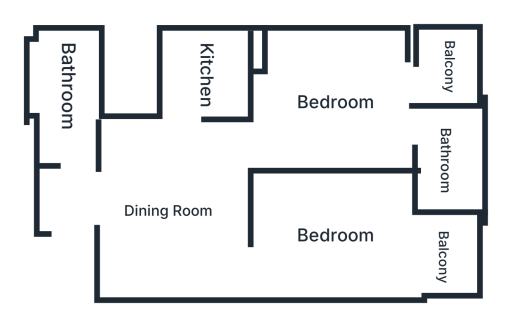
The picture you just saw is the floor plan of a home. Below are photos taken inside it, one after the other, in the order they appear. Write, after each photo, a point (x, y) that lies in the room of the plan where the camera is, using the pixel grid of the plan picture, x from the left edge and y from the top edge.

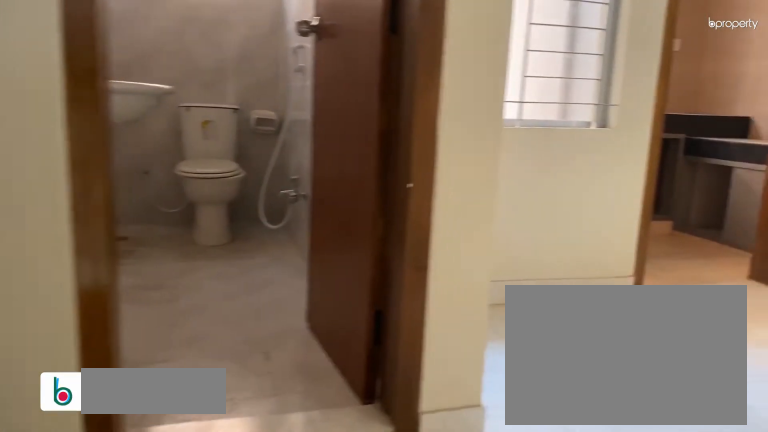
(90, 203)
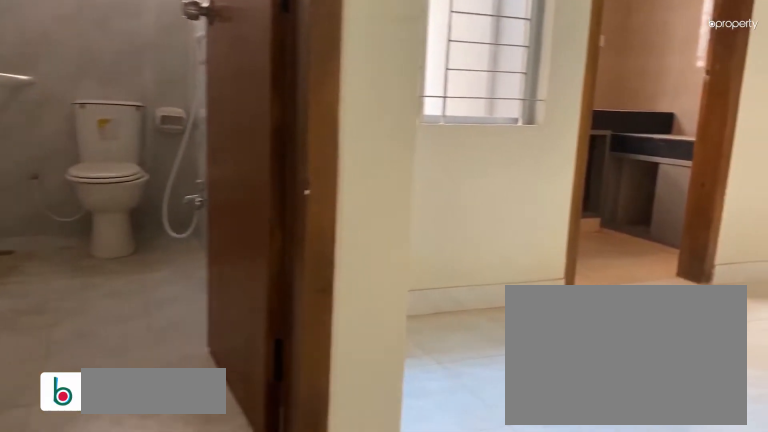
(90, 203)
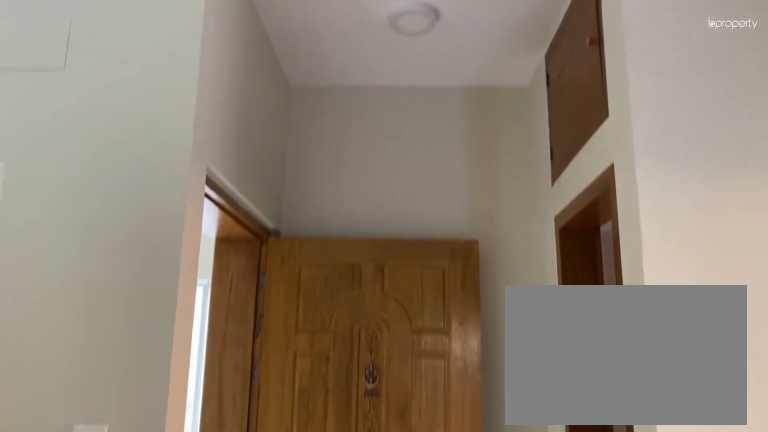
(166, 210)
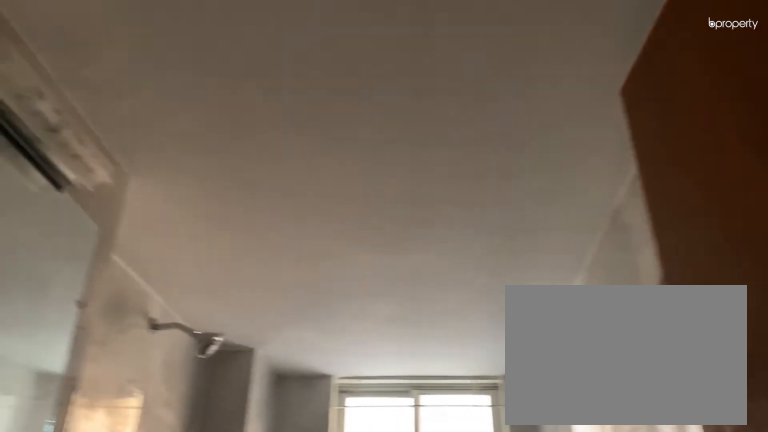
(75, 97)
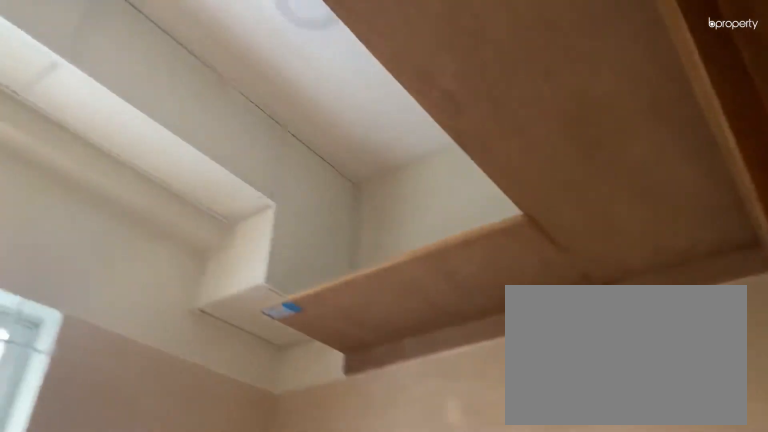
(209, 74)
